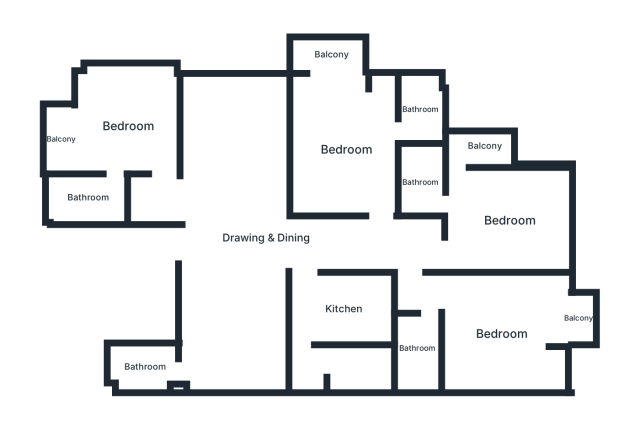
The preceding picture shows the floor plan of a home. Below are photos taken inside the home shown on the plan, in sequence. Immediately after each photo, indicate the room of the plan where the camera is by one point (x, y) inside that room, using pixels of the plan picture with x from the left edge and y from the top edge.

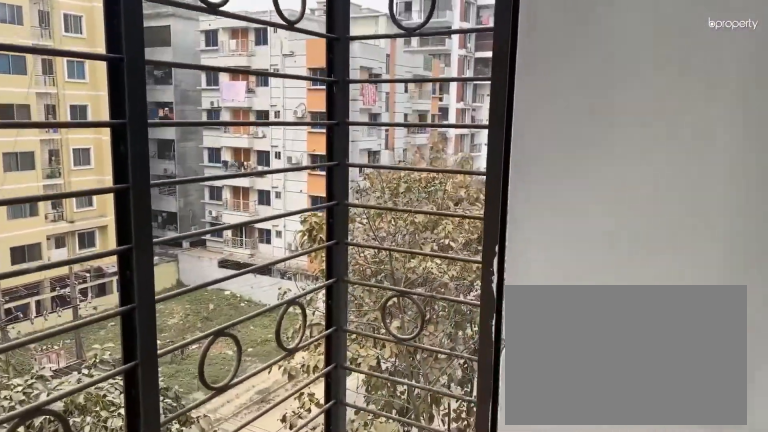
(485, 147)
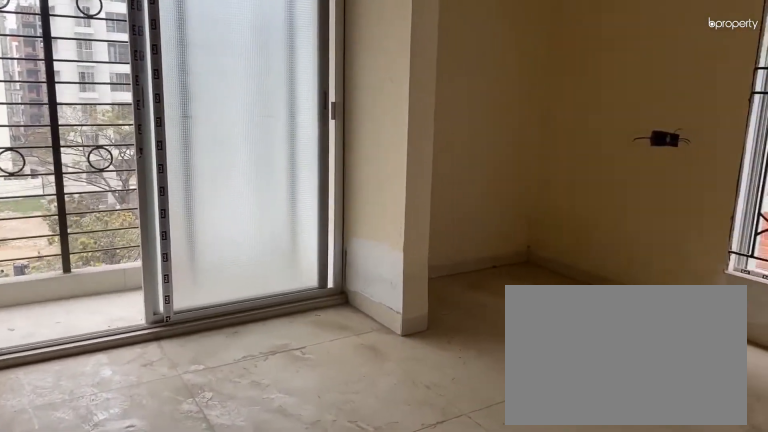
(502, 333)
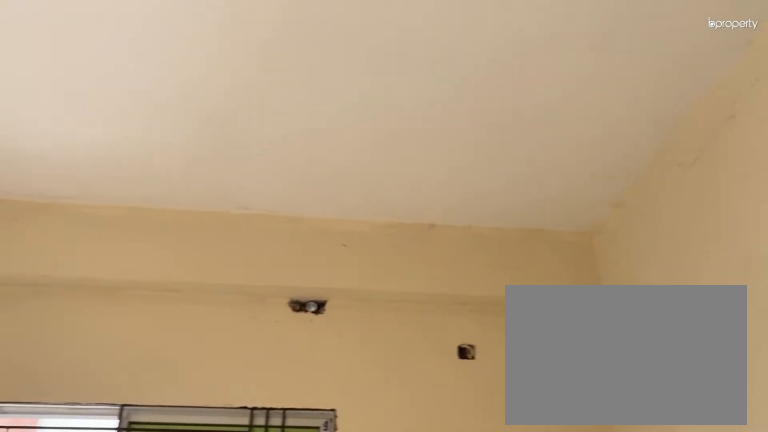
(502, 333)
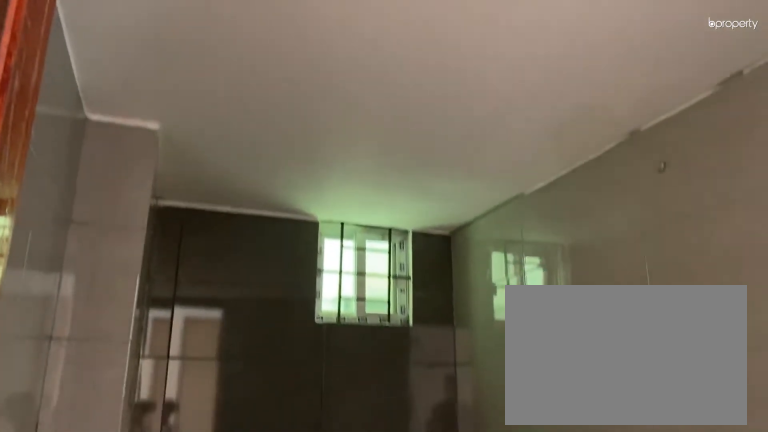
(417, 347)
